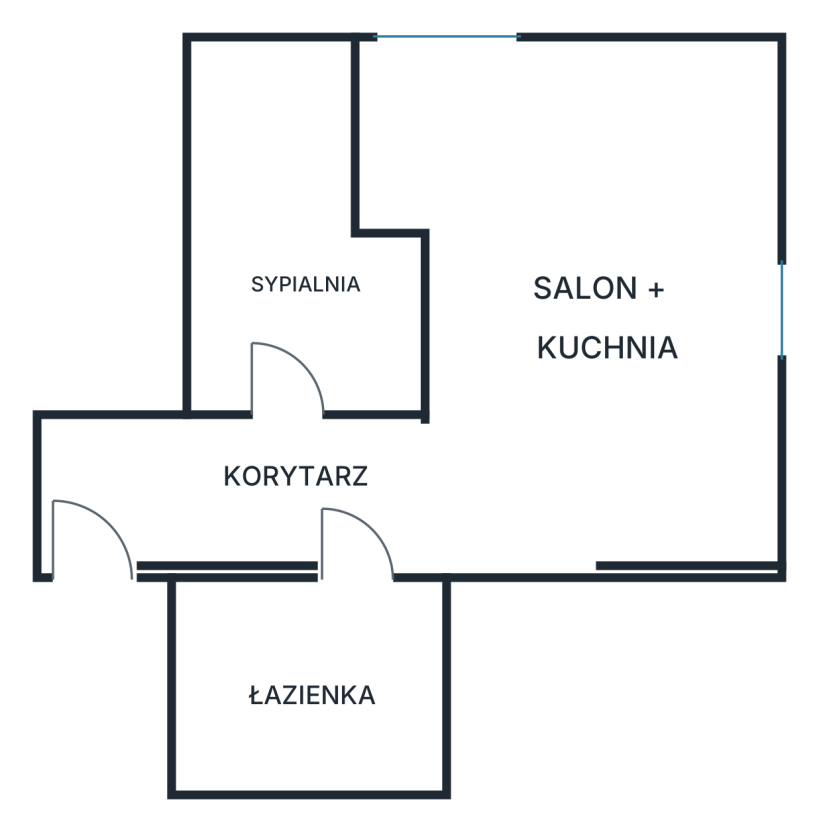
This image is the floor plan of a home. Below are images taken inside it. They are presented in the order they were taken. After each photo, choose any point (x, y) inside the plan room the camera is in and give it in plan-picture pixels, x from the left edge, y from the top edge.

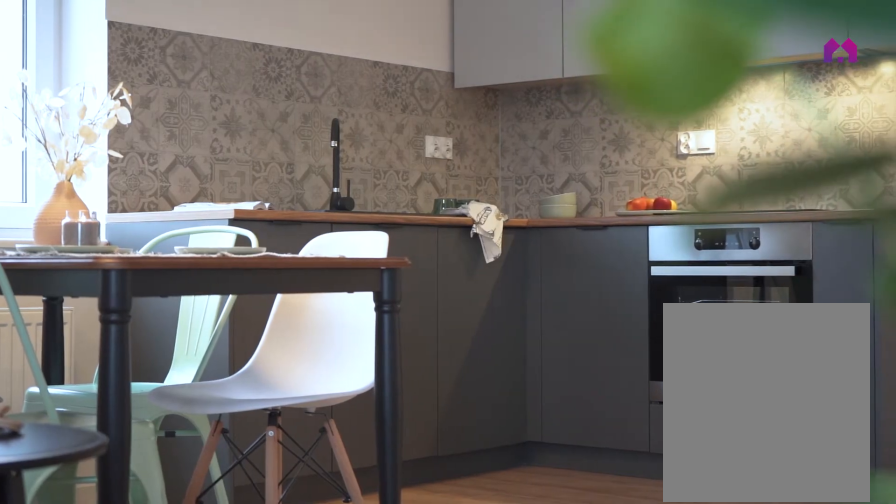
(571, 306)
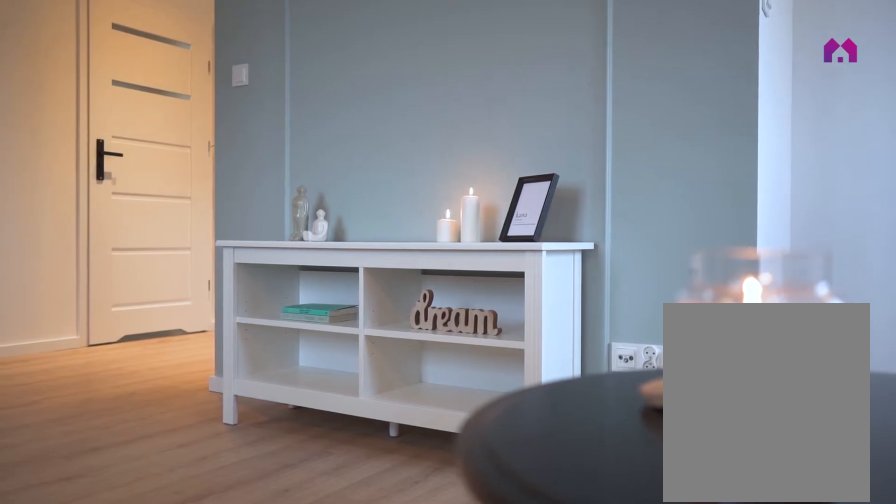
(571, 306)
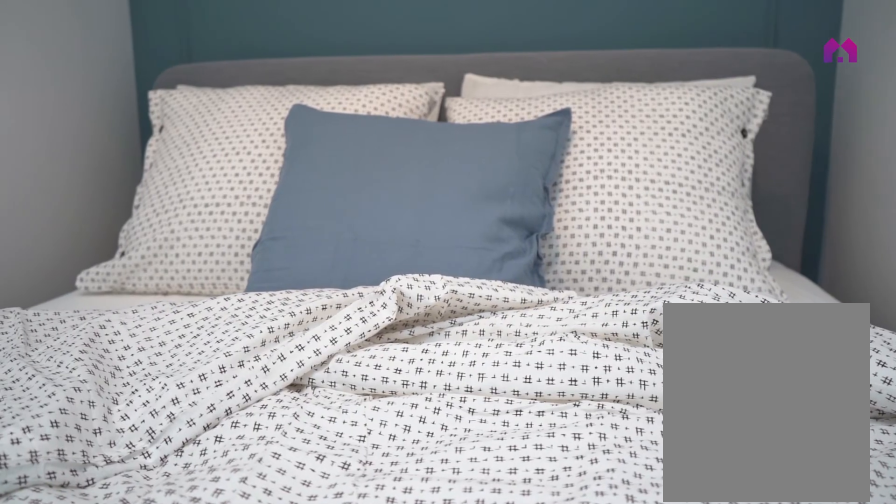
(291, 226)
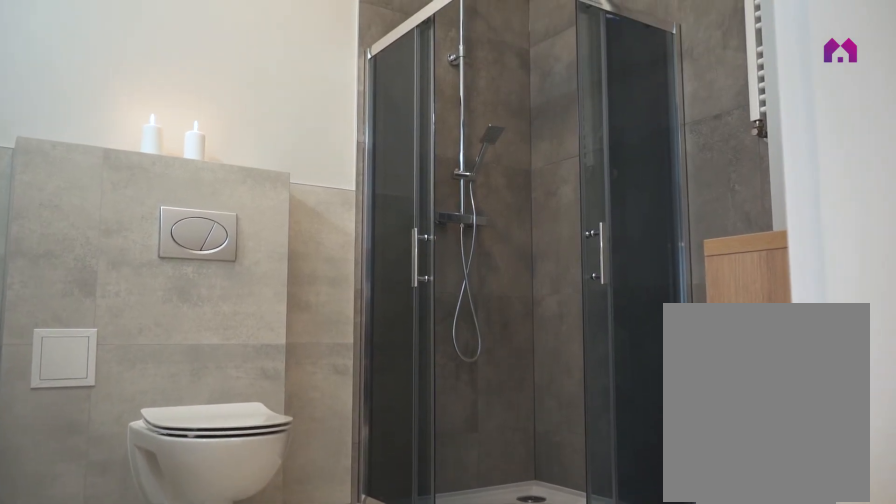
(309, 687)
